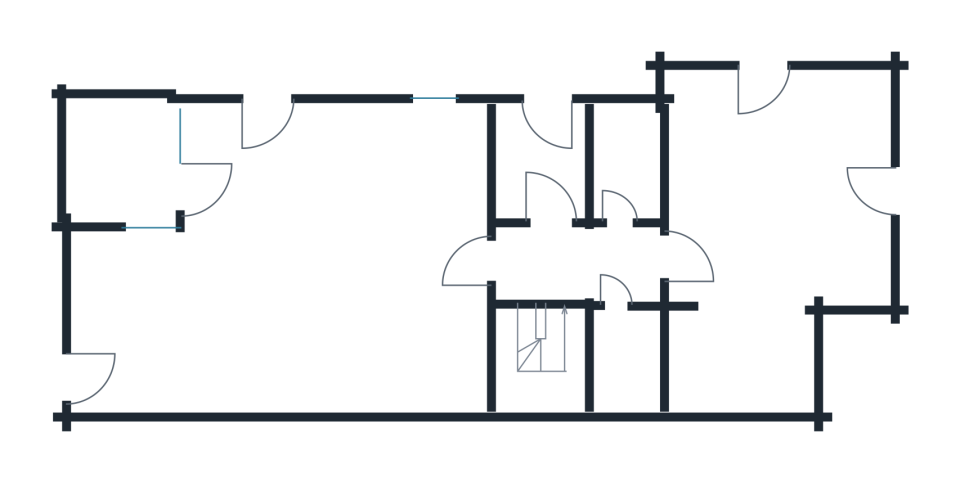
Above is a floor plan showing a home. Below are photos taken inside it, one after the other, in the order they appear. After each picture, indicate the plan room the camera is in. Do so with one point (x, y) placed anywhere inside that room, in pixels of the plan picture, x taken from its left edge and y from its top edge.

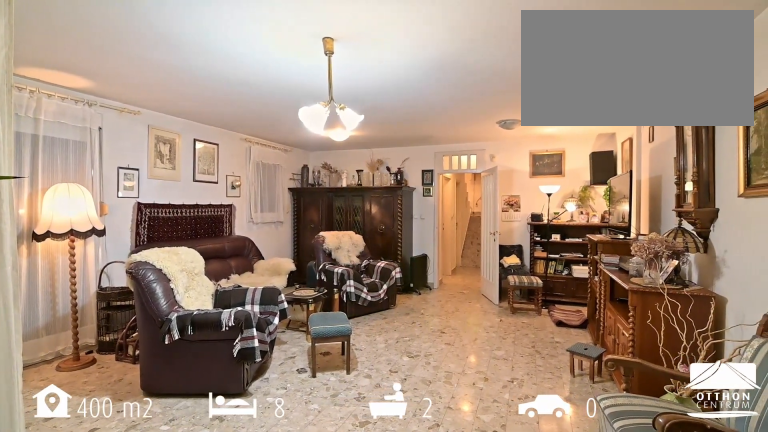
(310, 260)
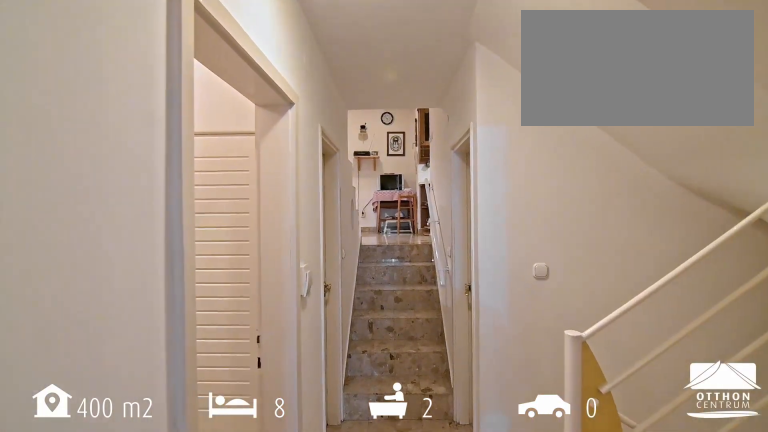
(587, 260)
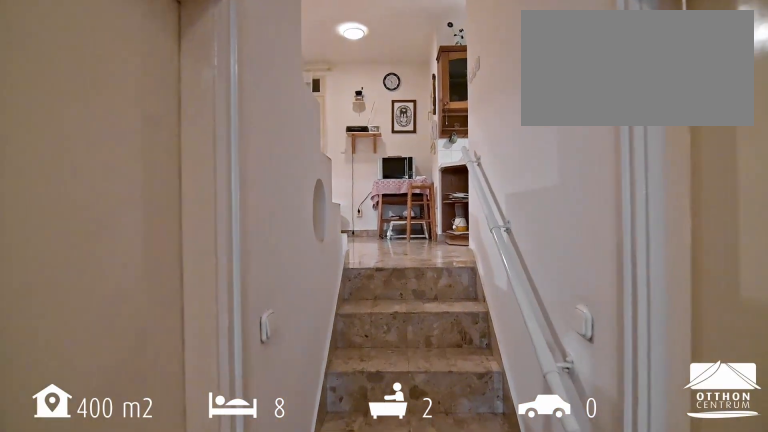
(588, 260)
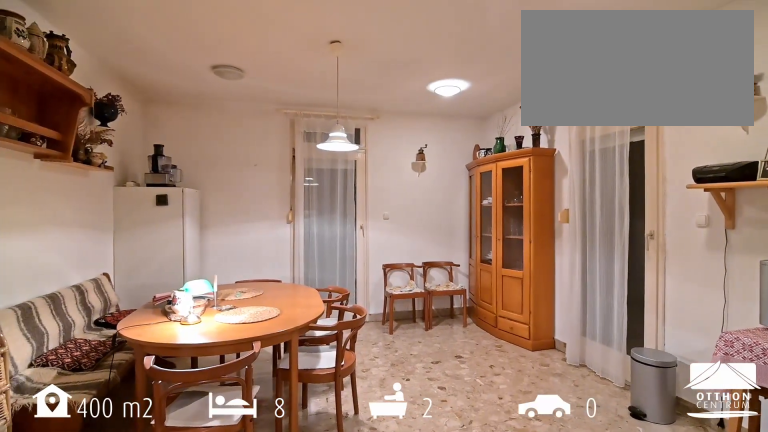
(784, 196)
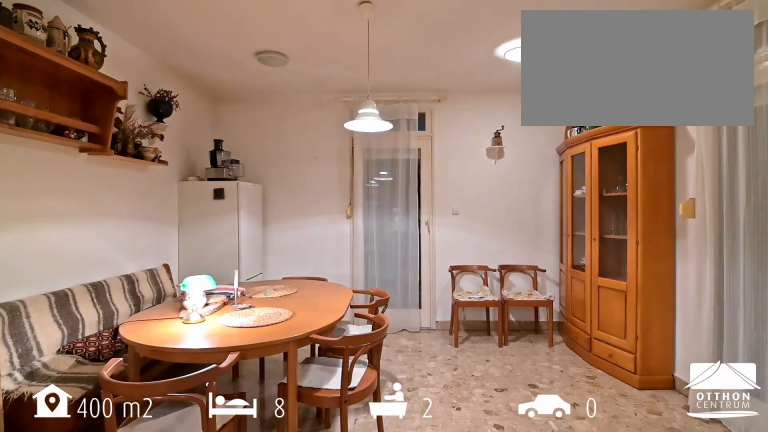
(784, 196)
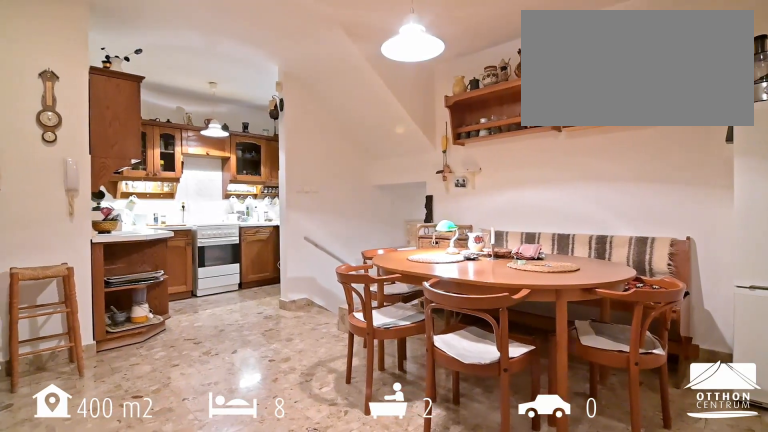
(784, 196)
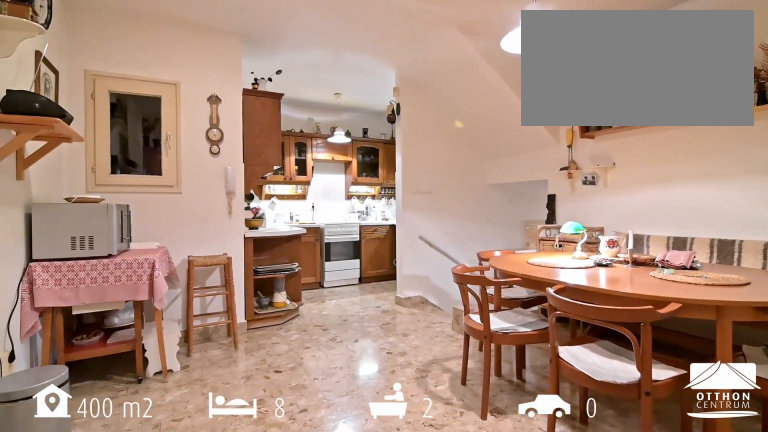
(784, 196)
